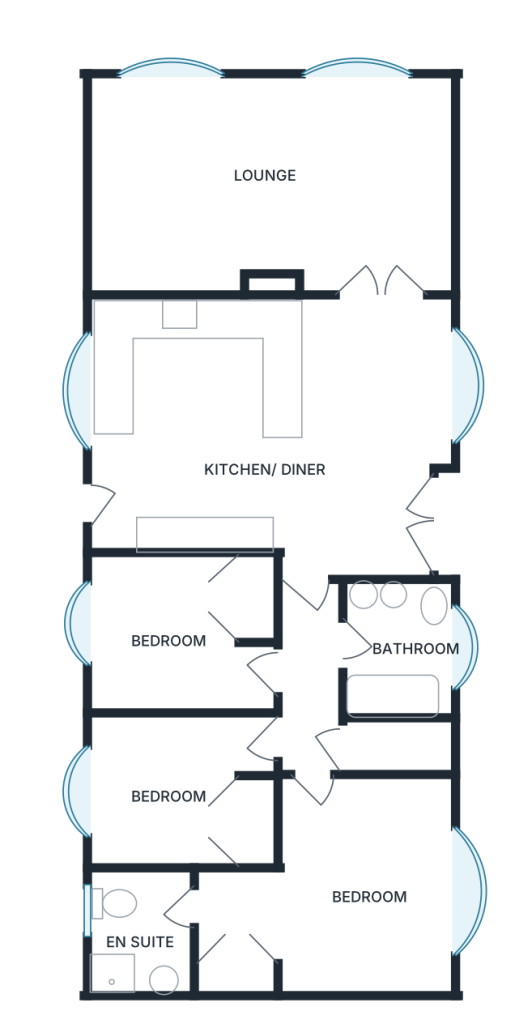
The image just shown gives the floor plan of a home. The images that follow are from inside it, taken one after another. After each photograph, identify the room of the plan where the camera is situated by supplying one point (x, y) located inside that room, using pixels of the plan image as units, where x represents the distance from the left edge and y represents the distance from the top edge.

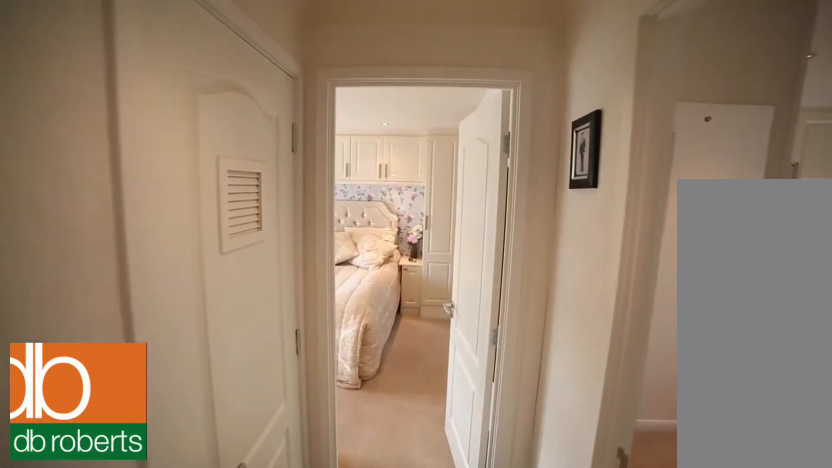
(308, 686)
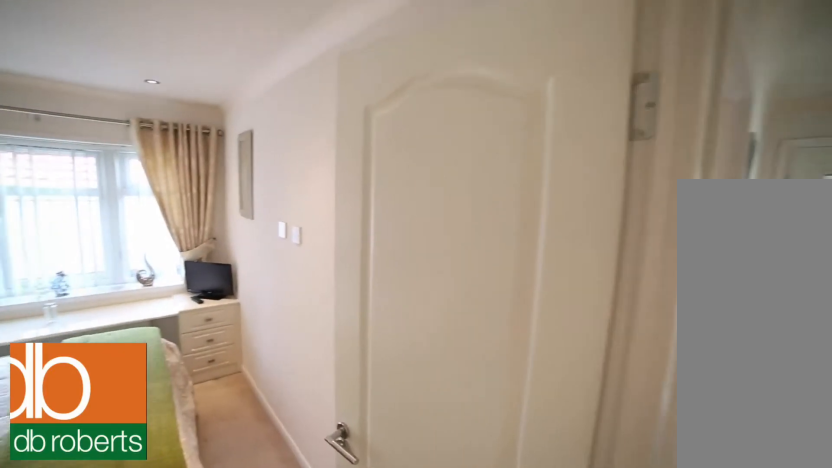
(308, 686)
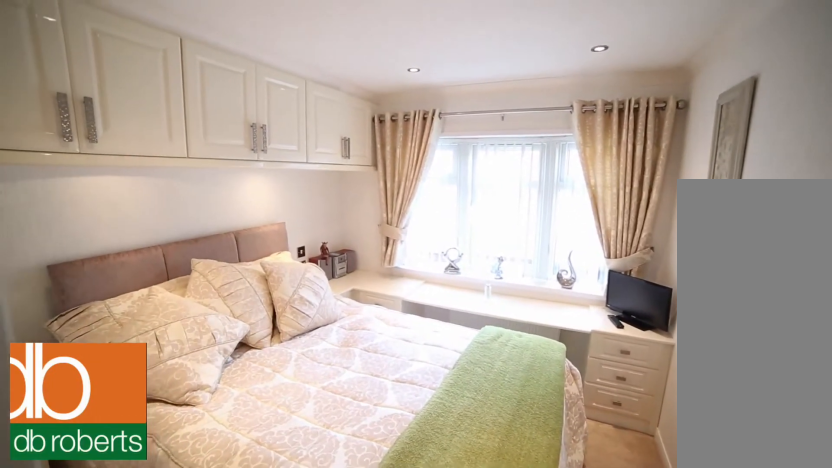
(176, 790)
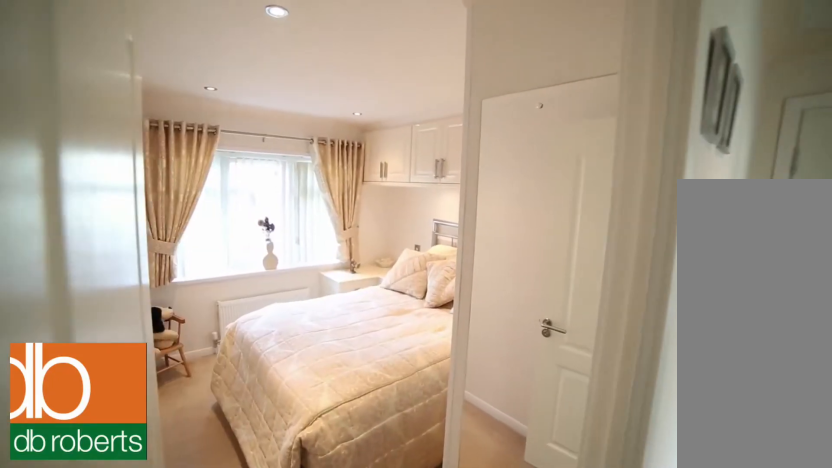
(178, 631)
